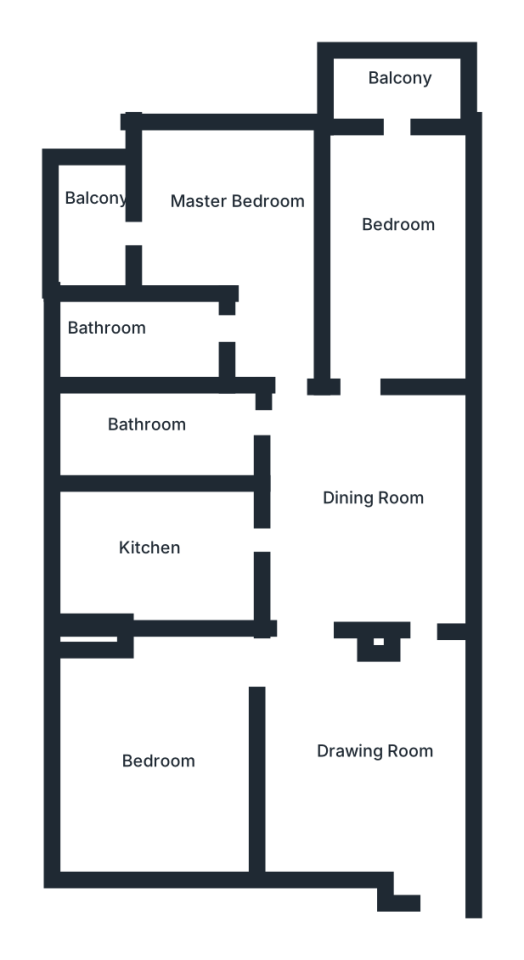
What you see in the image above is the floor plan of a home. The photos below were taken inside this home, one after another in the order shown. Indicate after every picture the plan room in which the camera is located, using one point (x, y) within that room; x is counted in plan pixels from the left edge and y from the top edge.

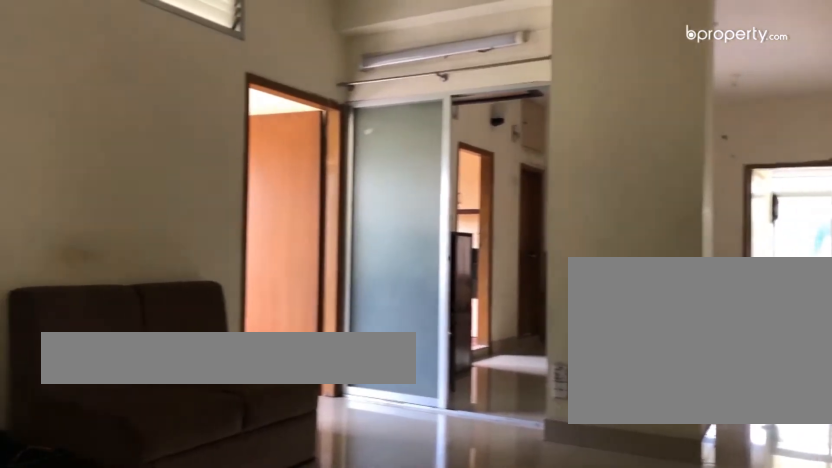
(387, 767)
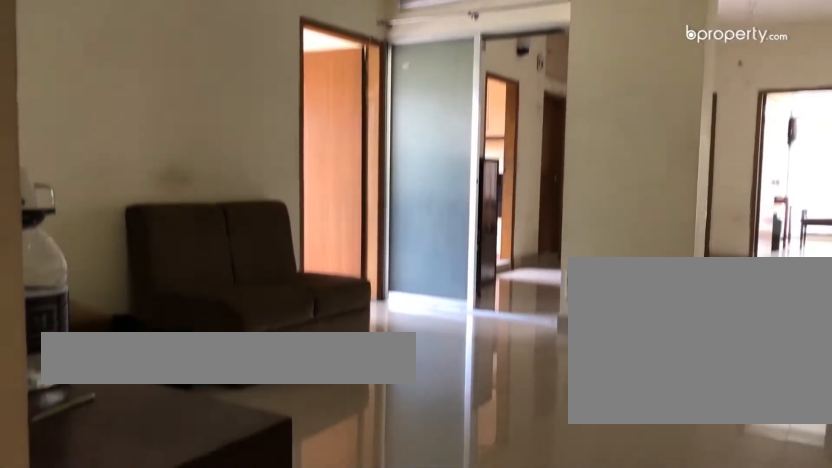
(423, 716)
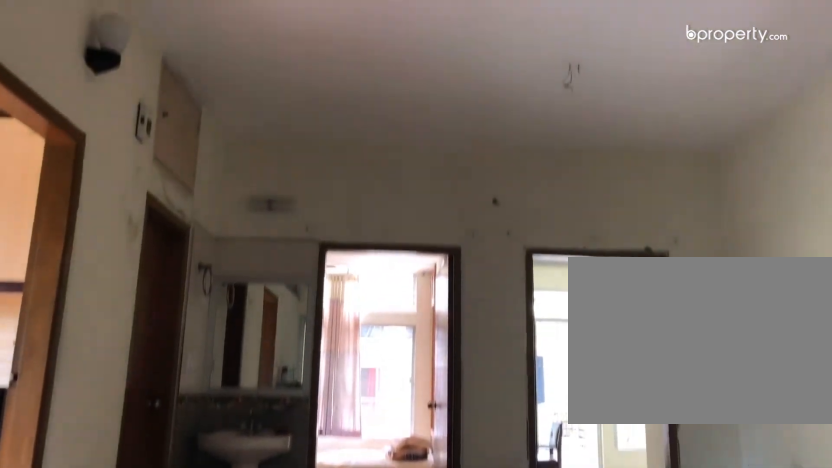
(341, 527)
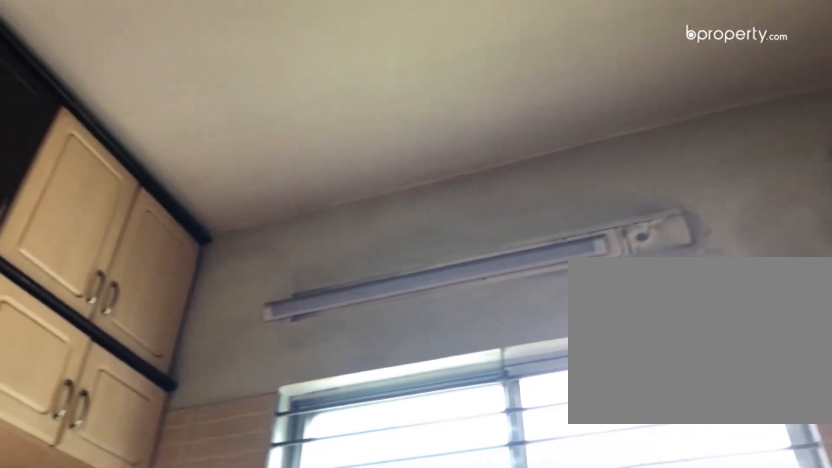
(174, 549)
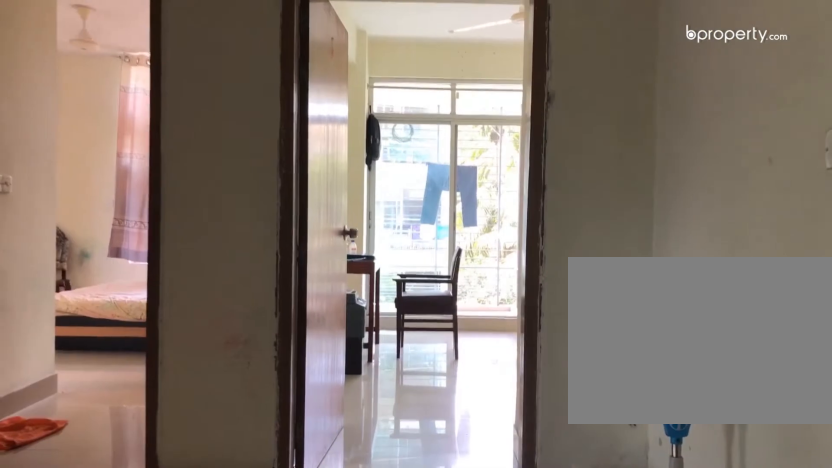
(358, 434)
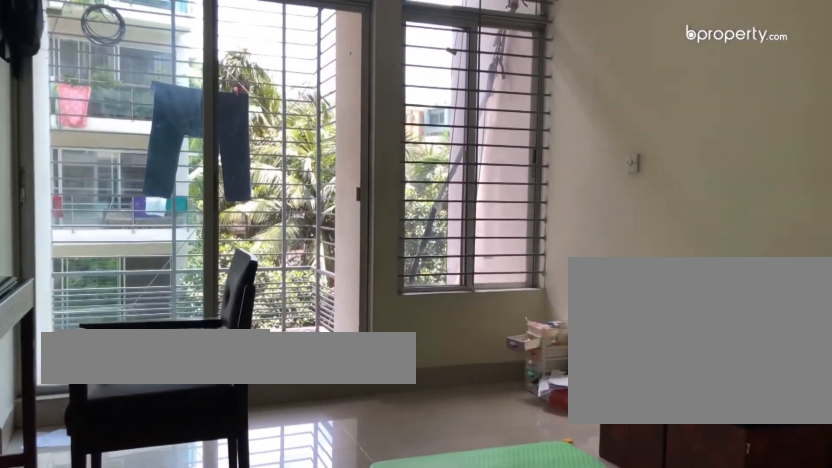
(395, 265)
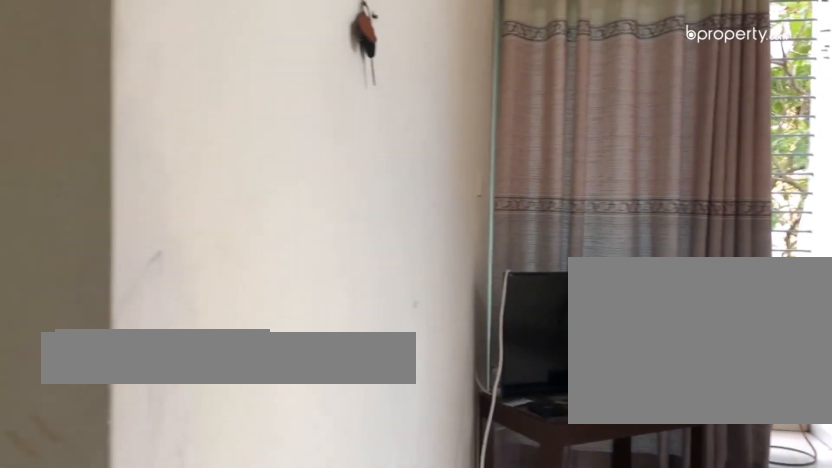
(258, 231)
